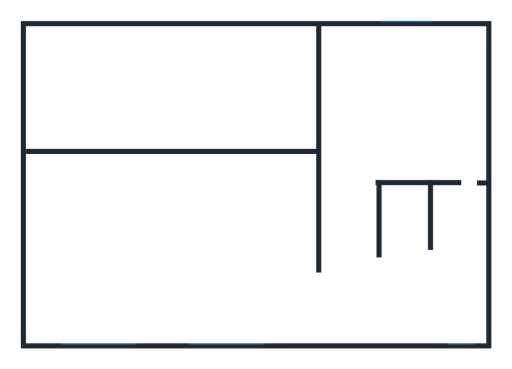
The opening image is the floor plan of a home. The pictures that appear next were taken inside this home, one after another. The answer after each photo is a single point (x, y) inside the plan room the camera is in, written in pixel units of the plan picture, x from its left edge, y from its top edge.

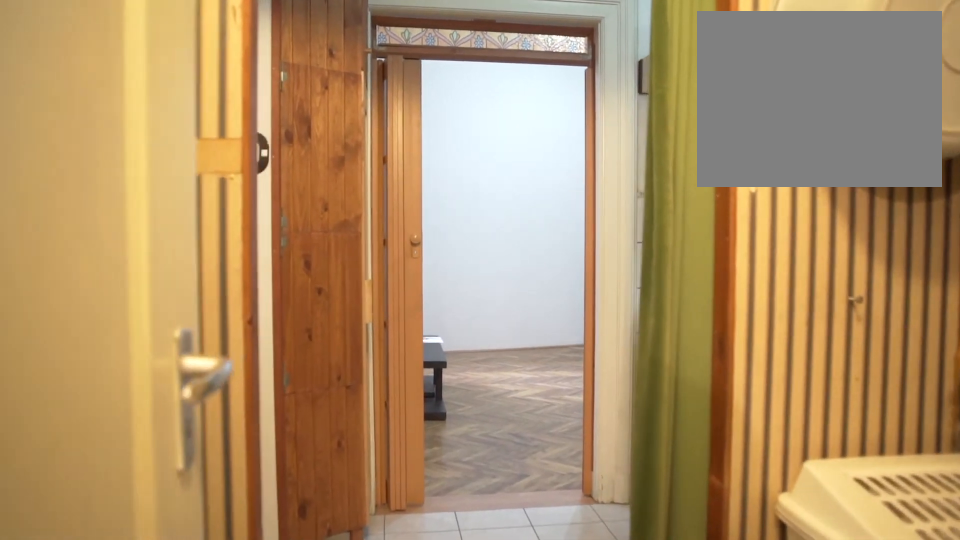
(390, 303)
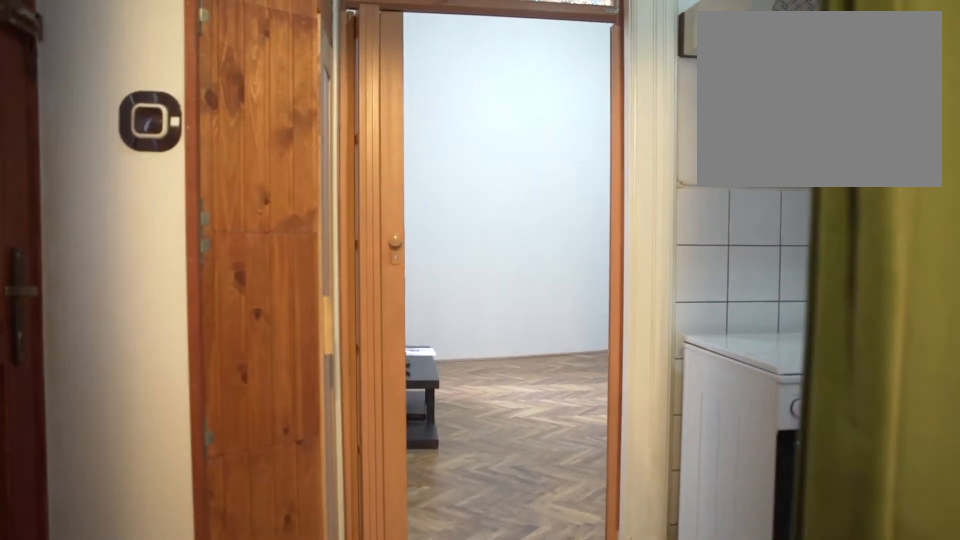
(370, 300)
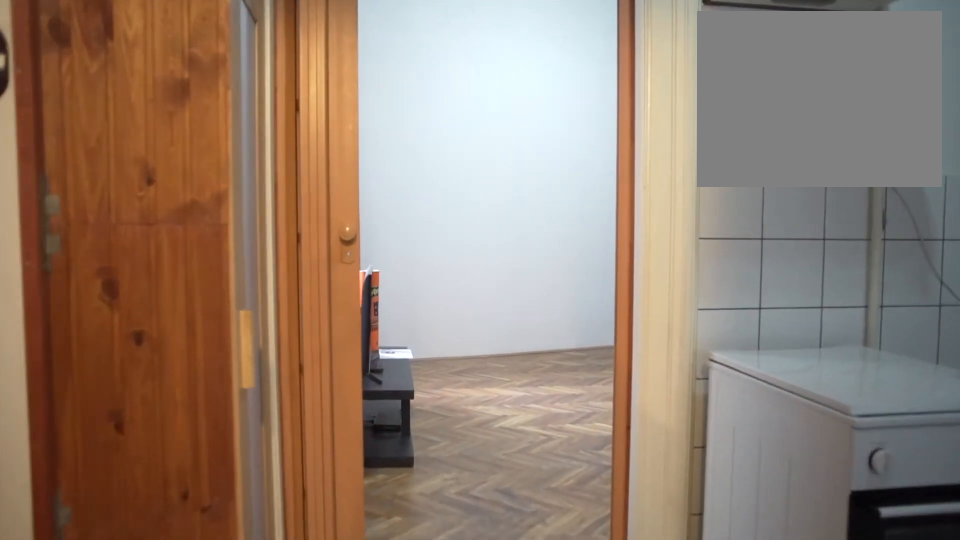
(358, 298)
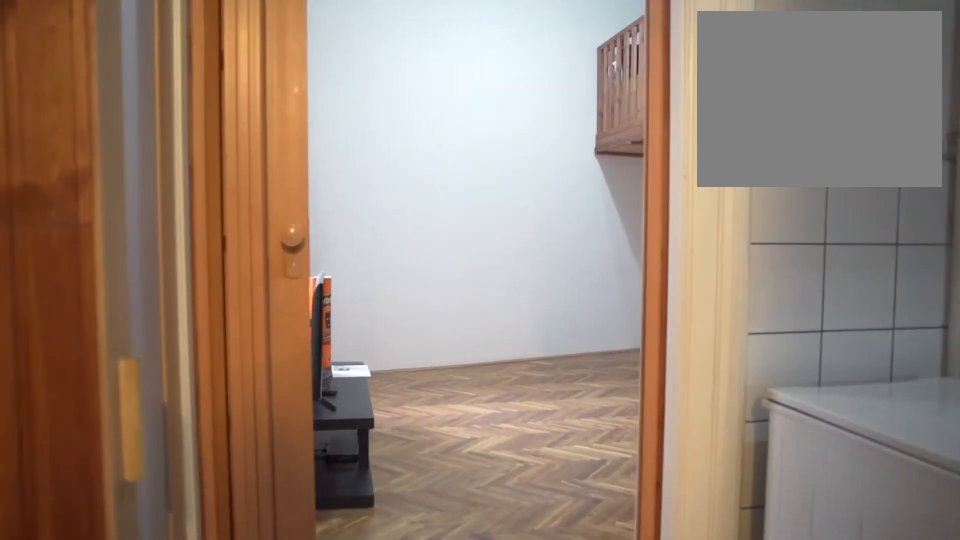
(347, 295)
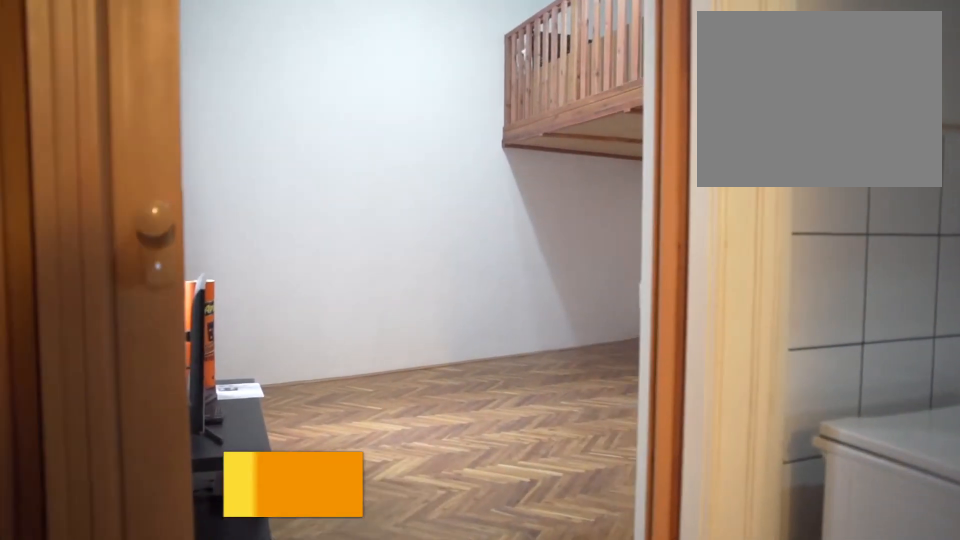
(333, 293)
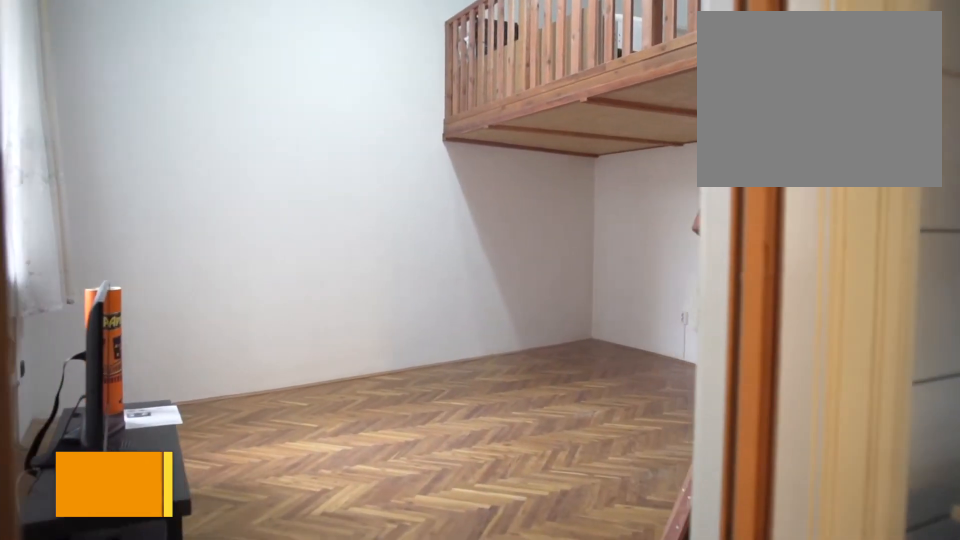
(322, 291)
